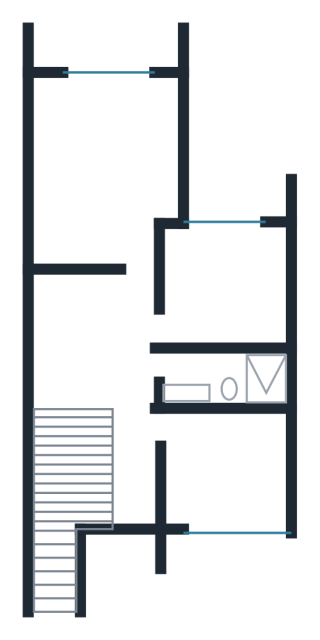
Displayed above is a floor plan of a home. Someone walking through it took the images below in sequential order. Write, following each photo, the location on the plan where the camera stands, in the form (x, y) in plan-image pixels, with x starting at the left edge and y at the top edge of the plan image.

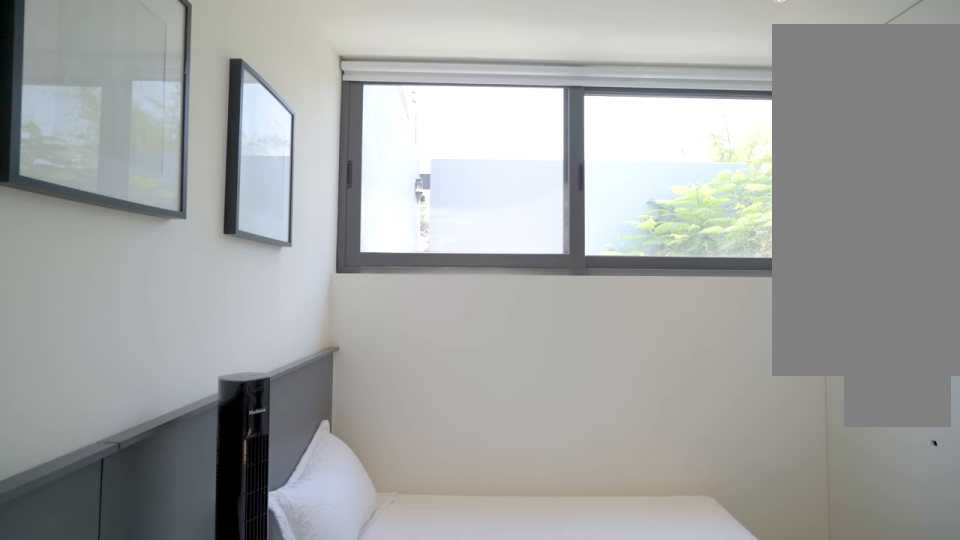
(192, 484)
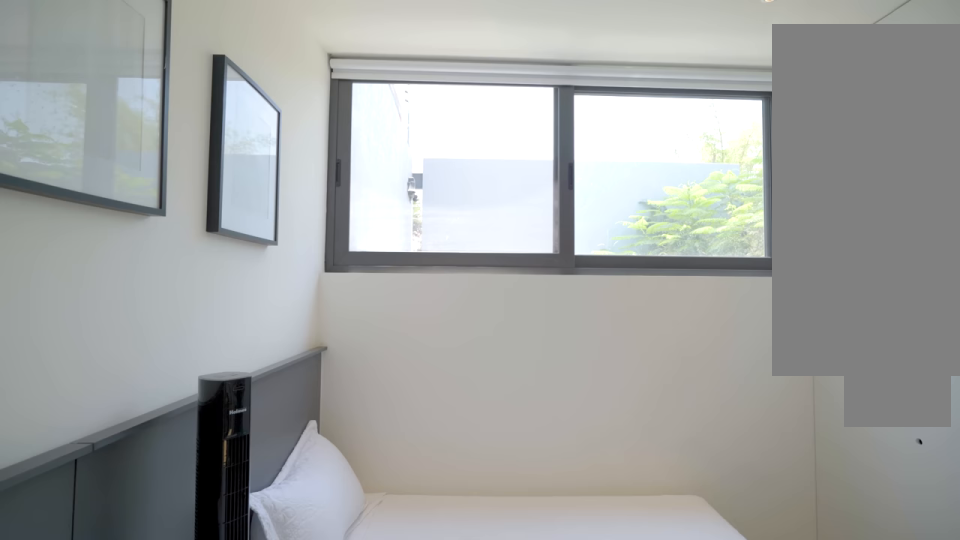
(192, 485)
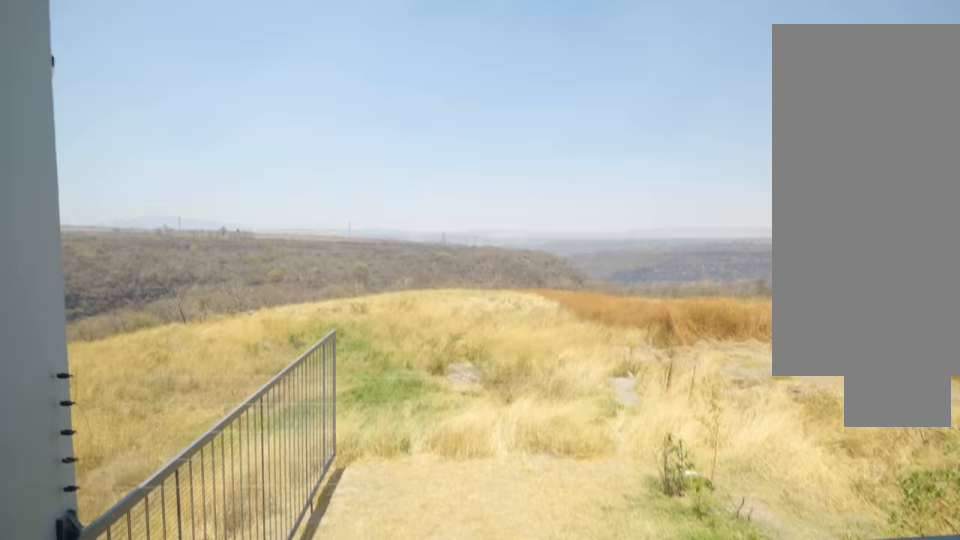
(103, 55)
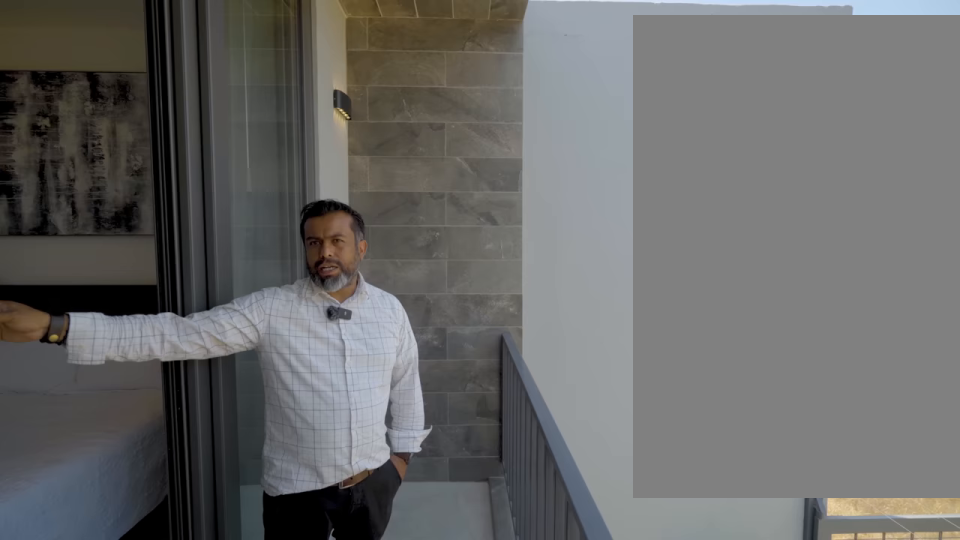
(120, 54)
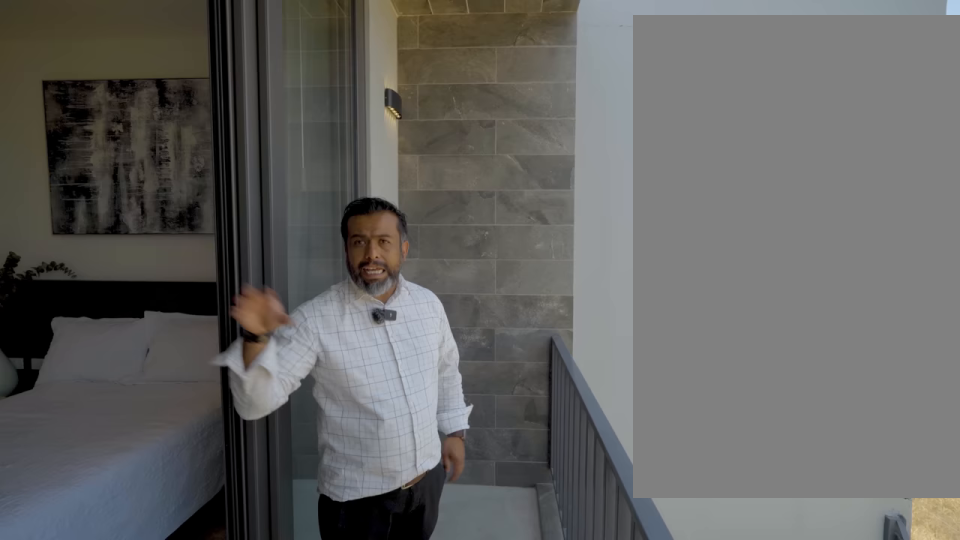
(121, 53)
